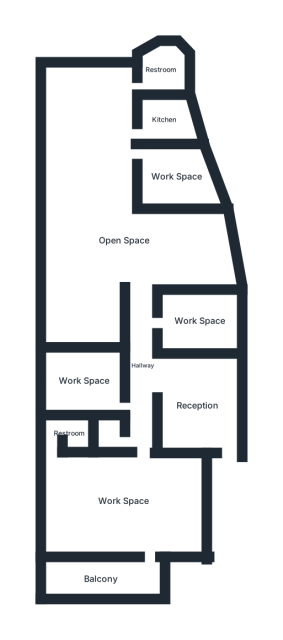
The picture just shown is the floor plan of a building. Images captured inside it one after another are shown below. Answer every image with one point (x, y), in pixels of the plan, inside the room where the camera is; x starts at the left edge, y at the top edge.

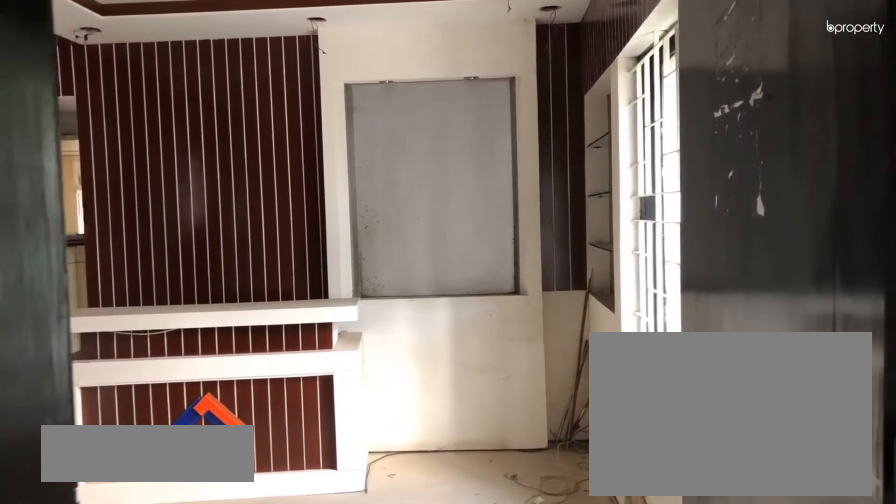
(198, 405)
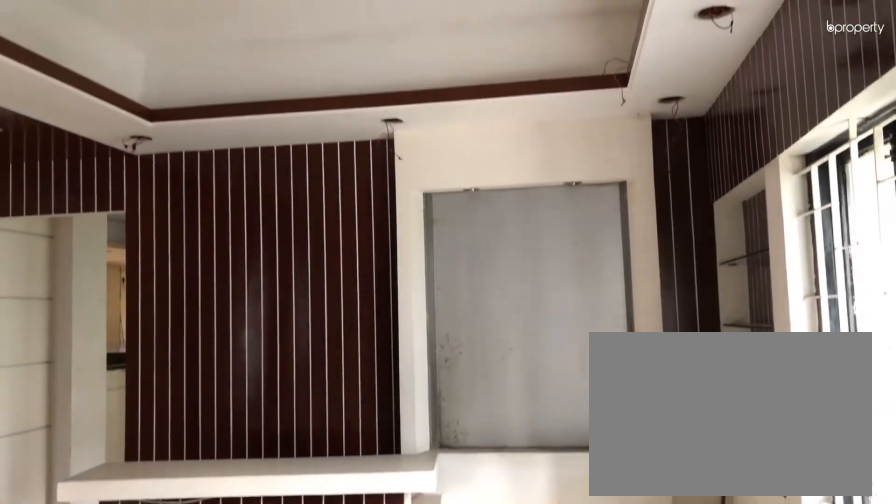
(197, 404)
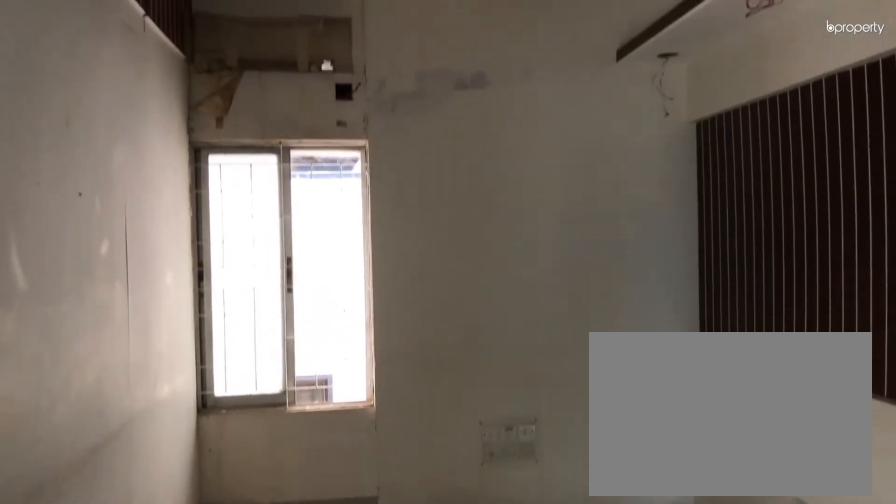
(85, 383)
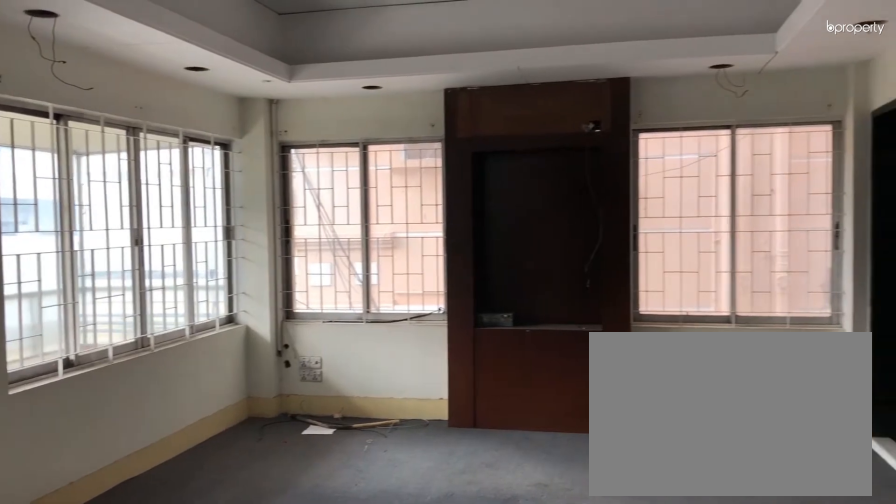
(123, 502)
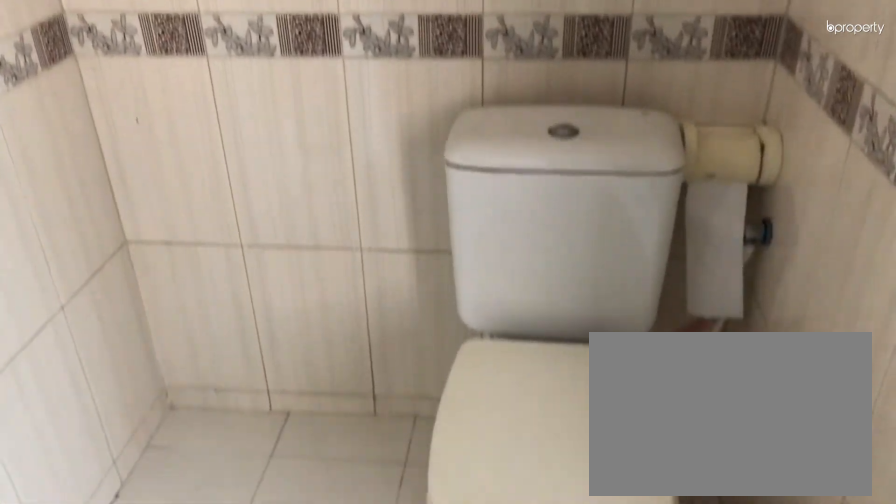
(66, 436)
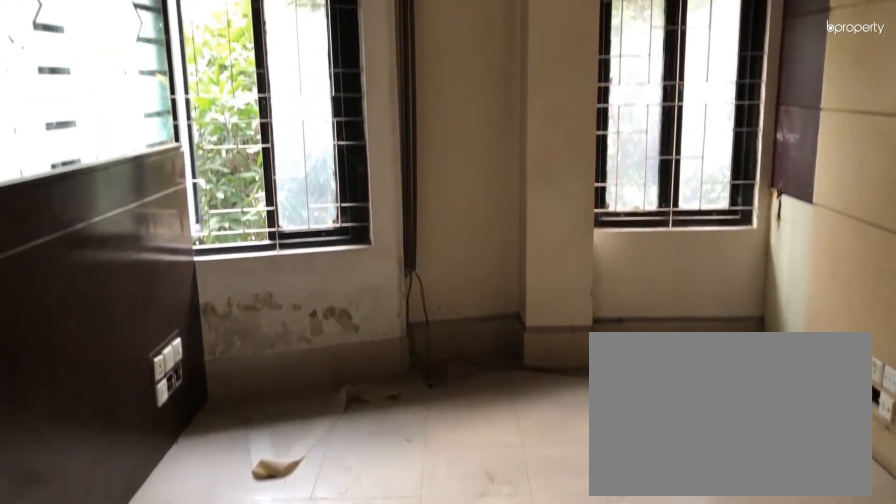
(199, 320)
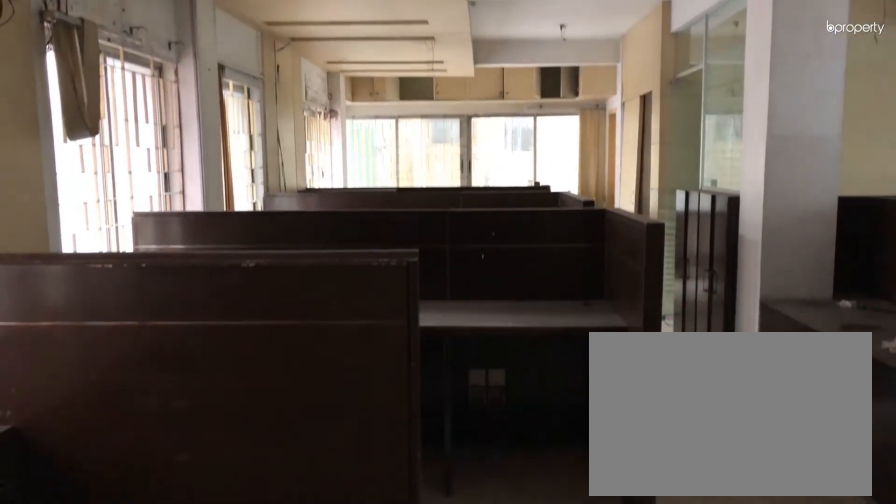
(123, 241)
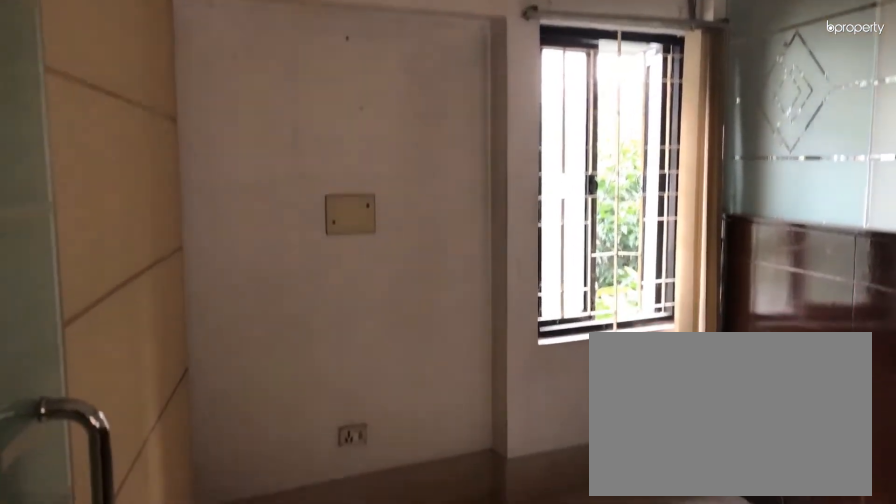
(178, 173)
